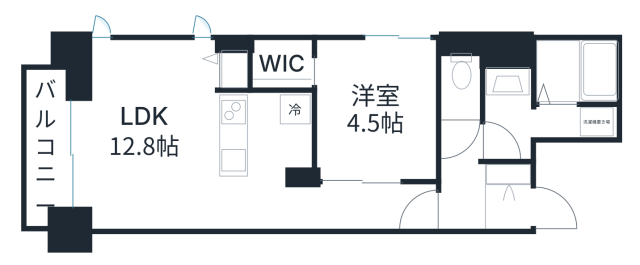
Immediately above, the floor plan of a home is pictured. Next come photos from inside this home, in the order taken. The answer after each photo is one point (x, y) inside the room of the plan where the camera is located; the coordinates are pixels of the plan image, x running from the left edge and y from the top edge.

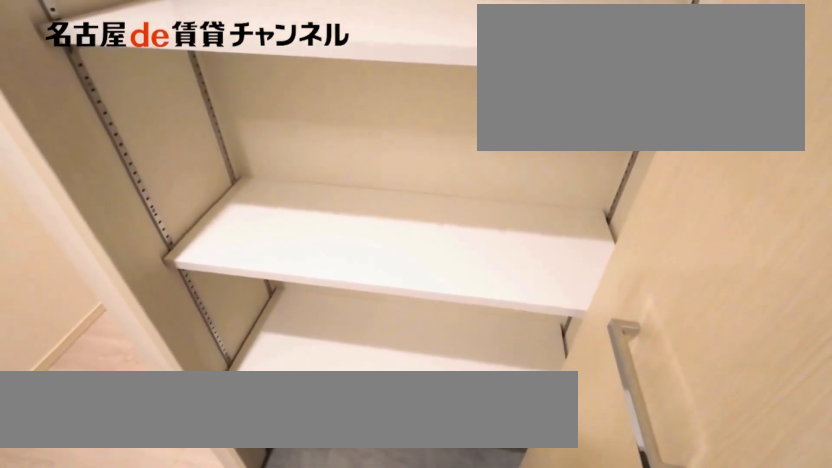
(509, 171)
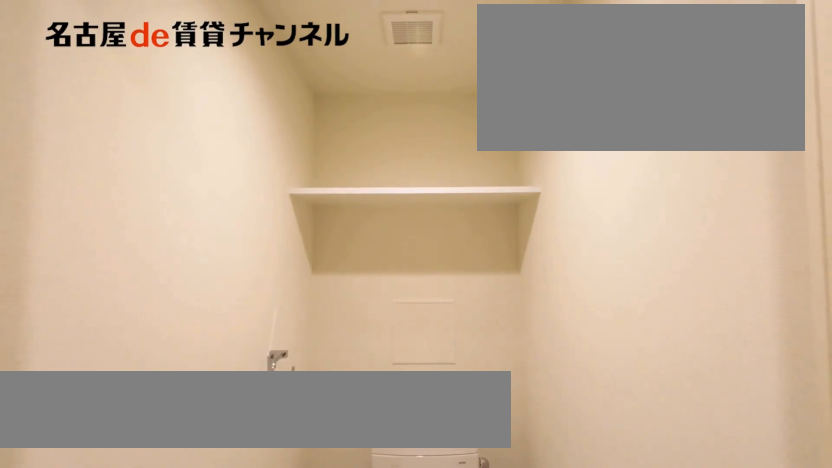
(462, 78)
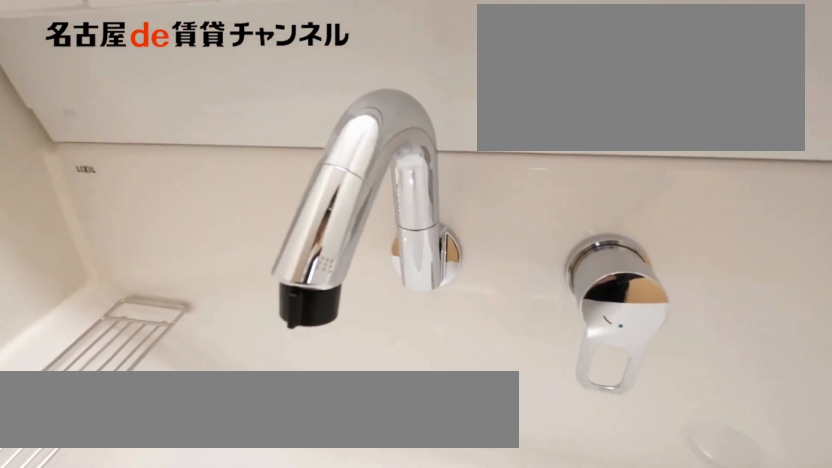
(545, 123)
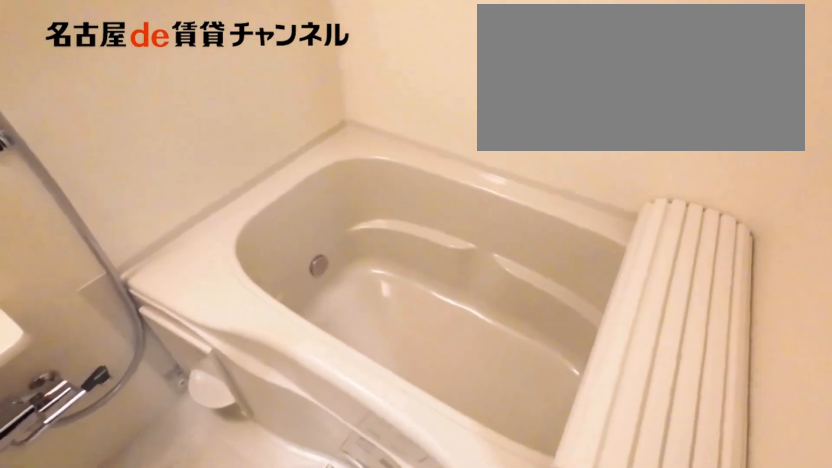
(544, 94)
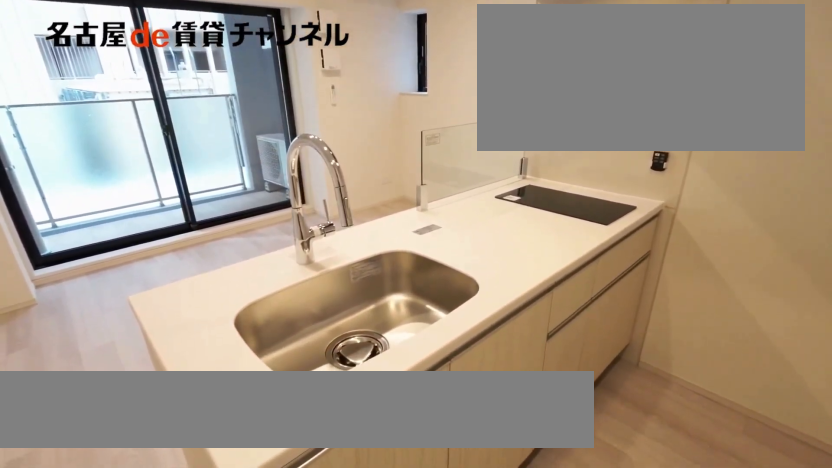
(267, 137)
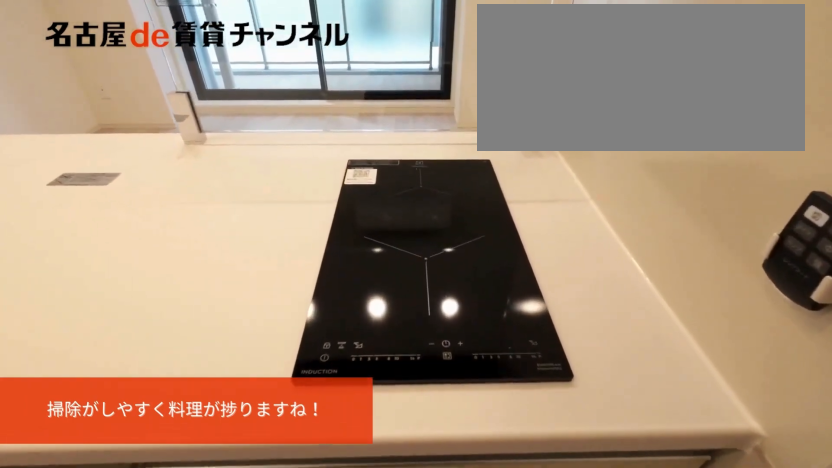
(267, 137)
